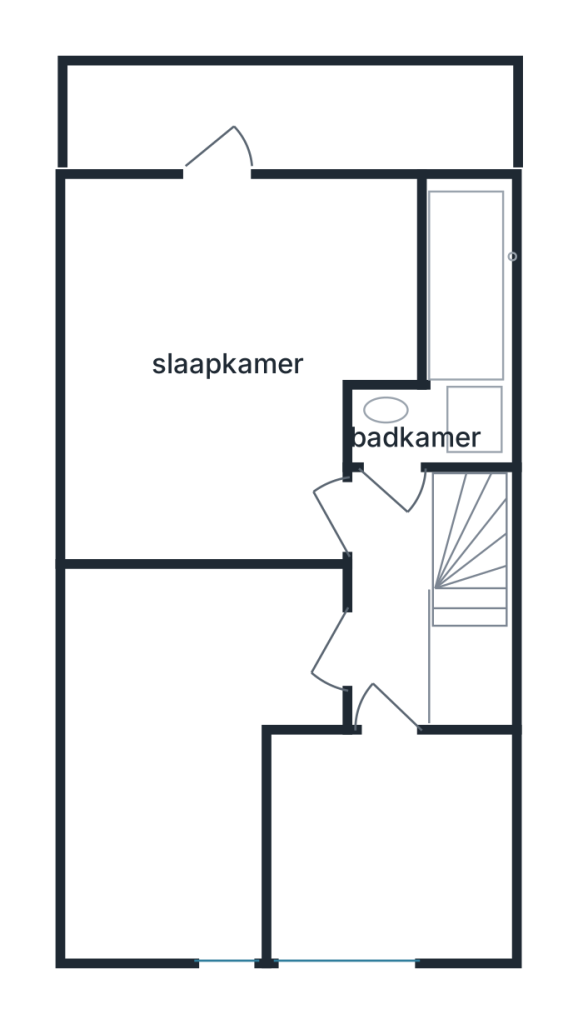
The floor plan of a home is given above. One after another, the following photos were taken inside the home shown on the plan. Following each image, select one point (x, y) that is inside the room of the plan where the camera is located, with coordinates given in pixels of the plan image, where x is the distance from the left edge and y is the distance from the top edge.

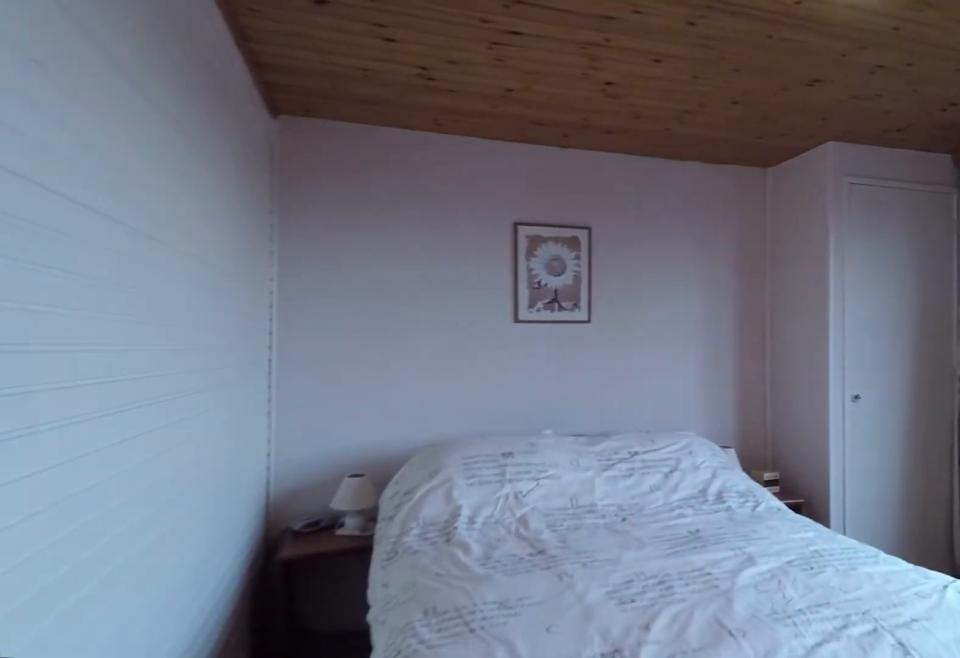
(72, 374)
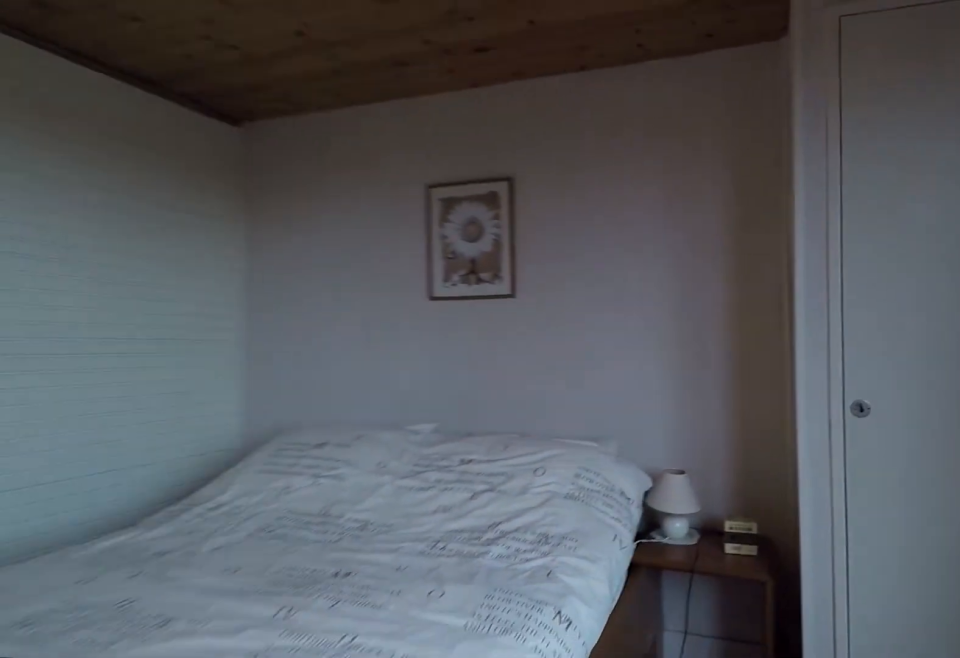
(72, 374)
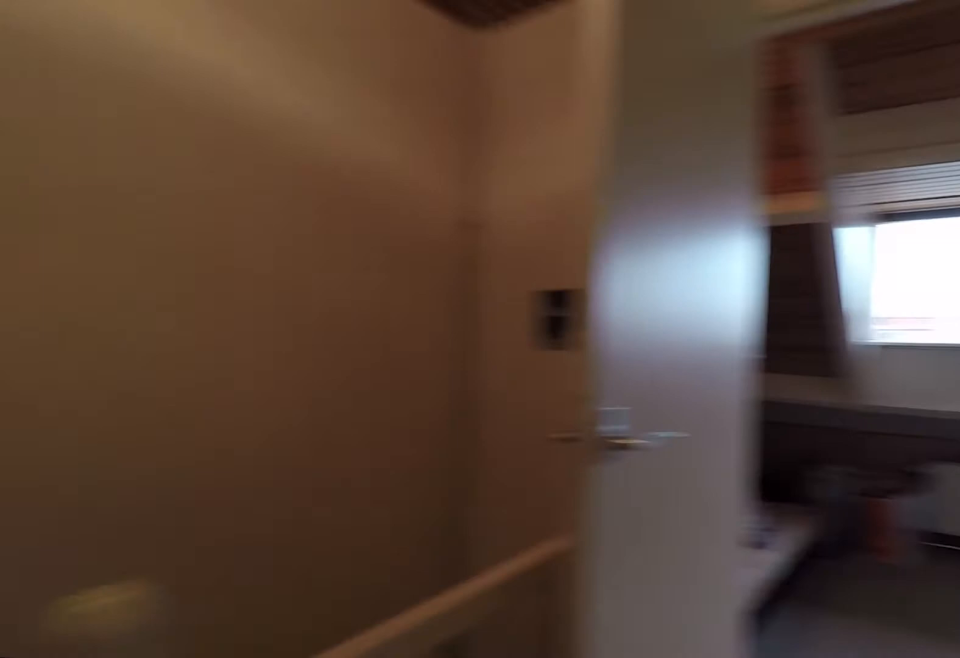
(390, 596)
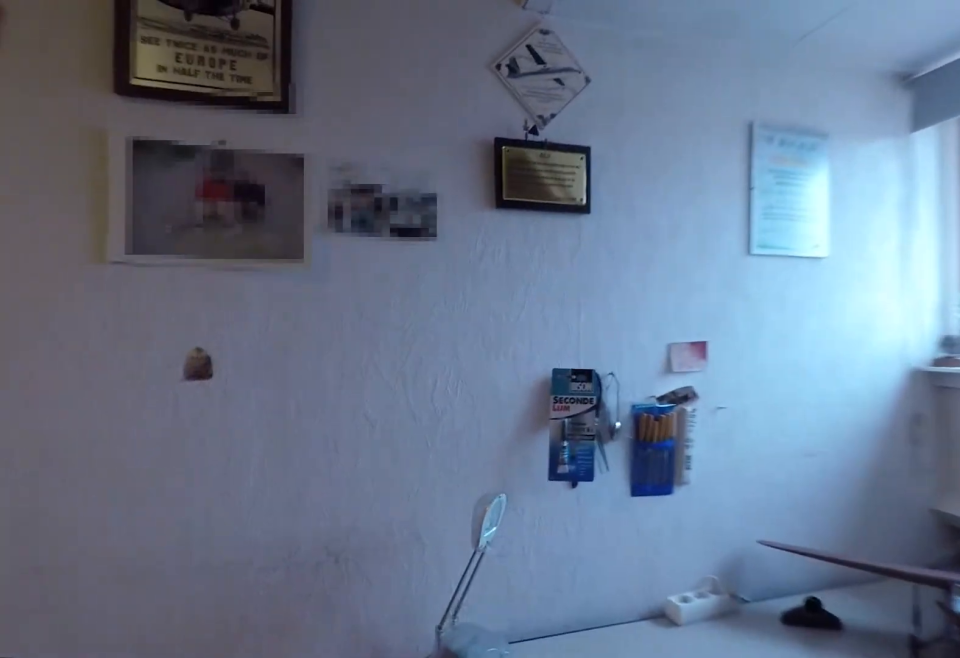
(190, 732)
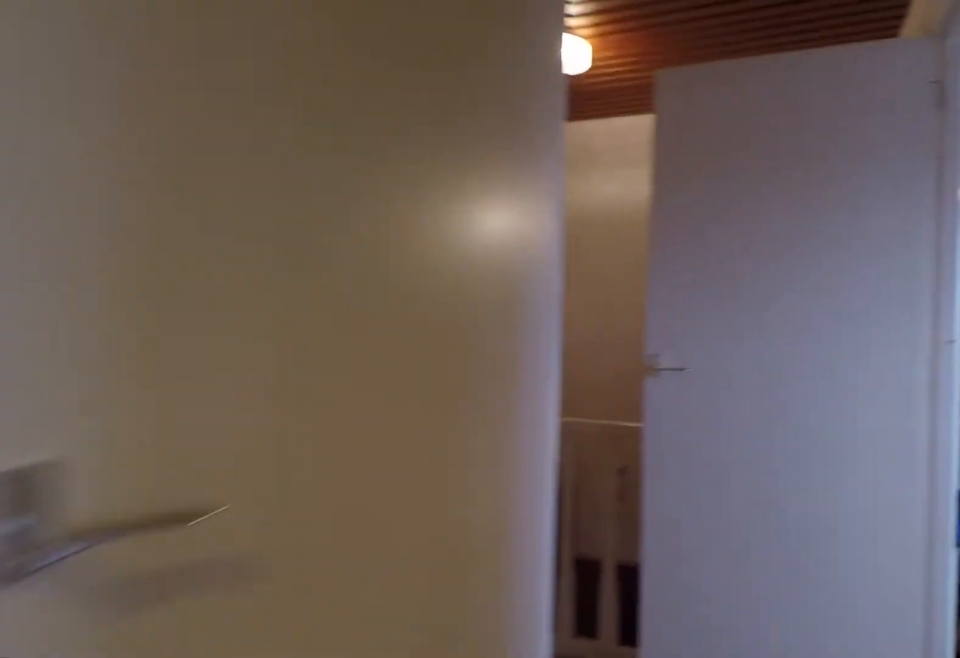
(190, 732)
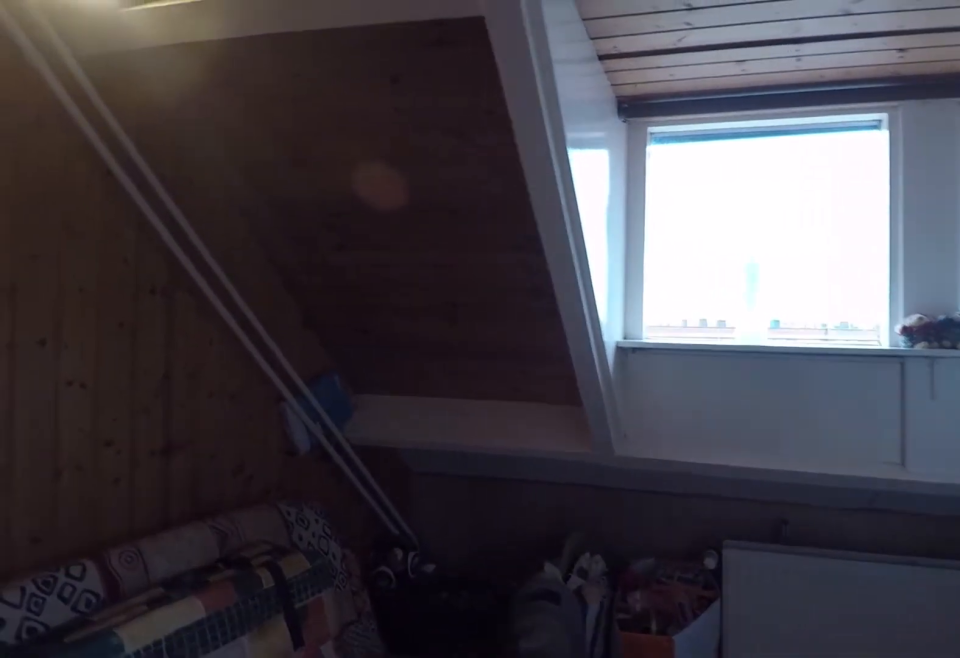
(384, 836)
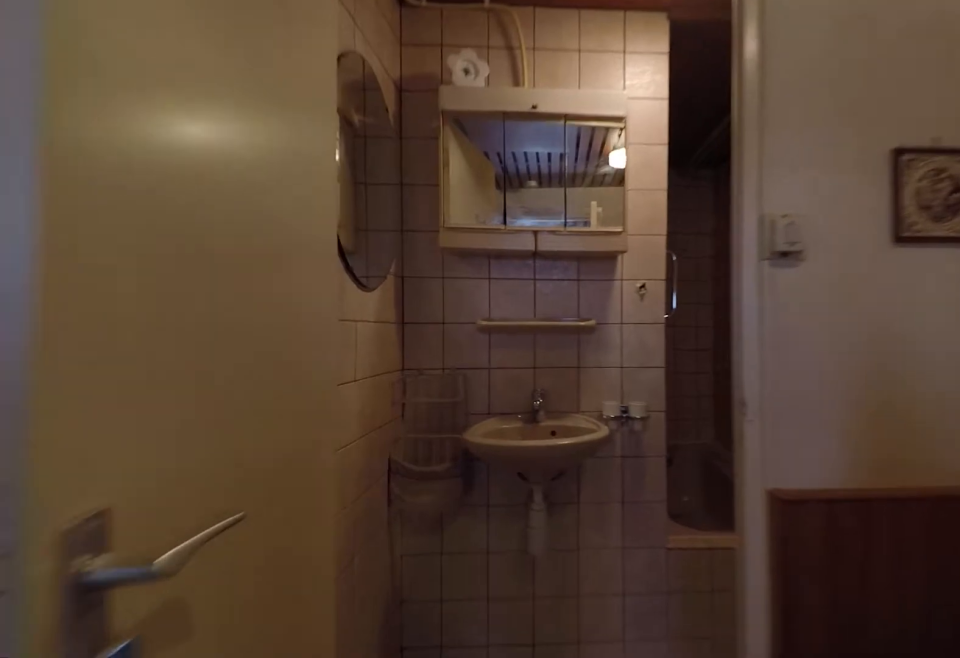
(390, 595)
